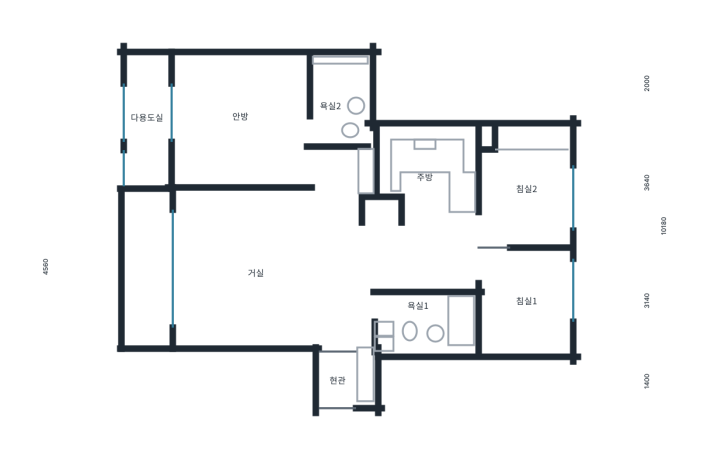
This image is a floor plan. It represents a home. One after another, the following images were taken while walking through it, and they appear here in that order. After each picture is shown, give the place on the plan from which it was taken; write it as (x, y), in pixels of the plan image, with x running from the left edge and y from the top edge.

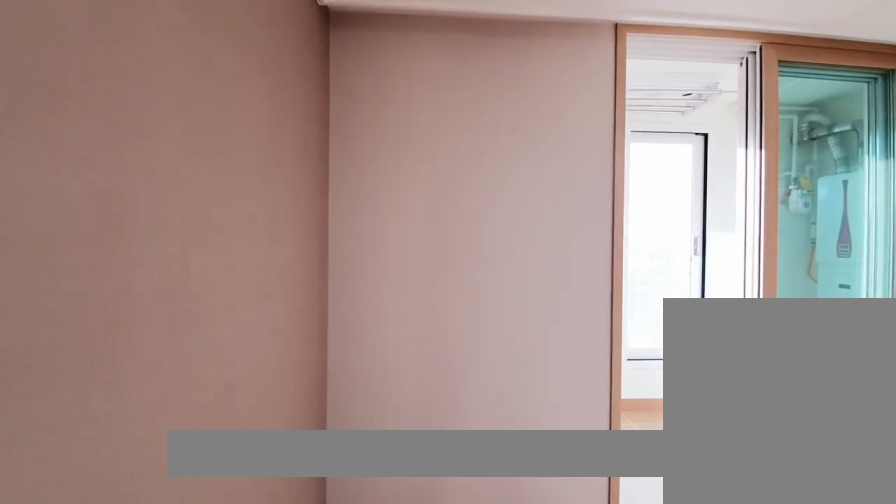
(230, 128)
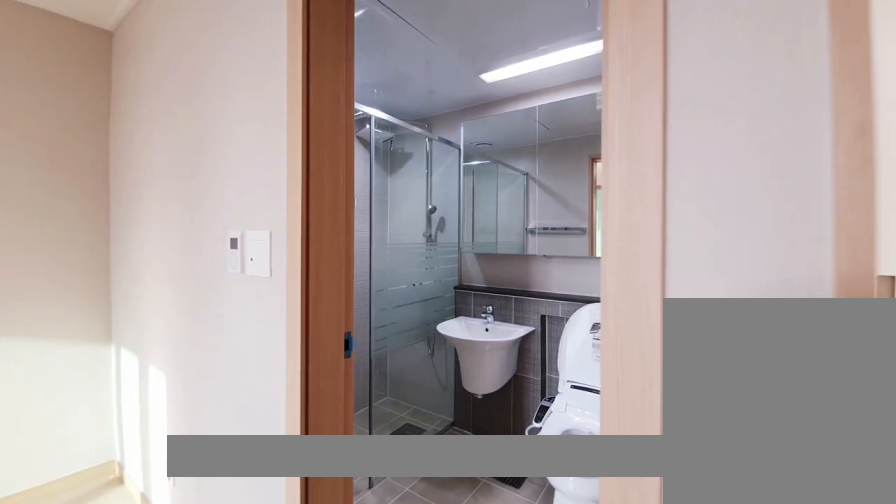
(322, 130)
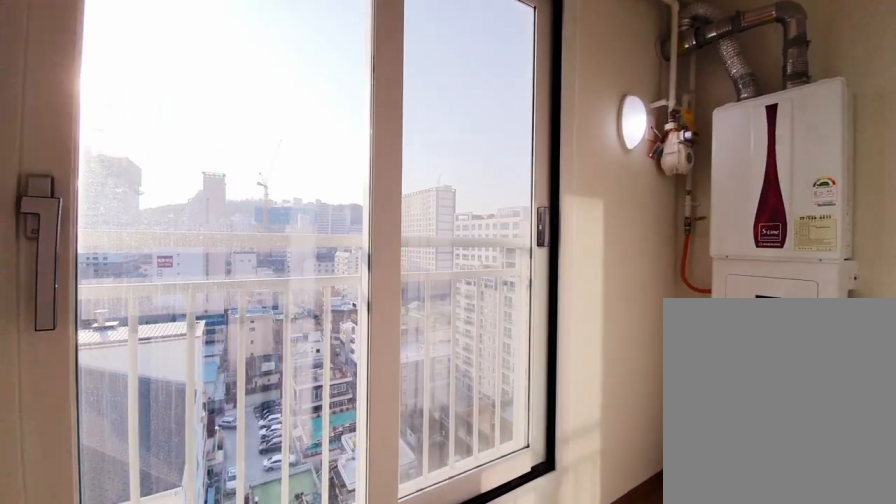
(165, 137)
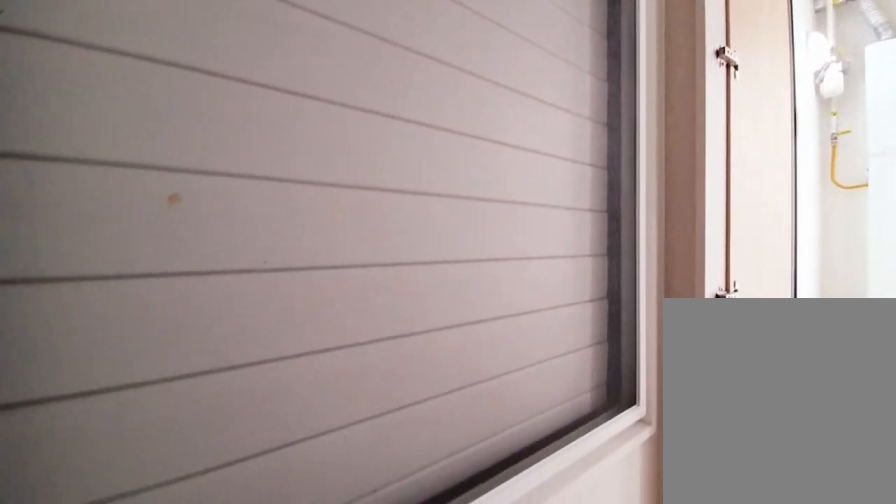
(165, 136)
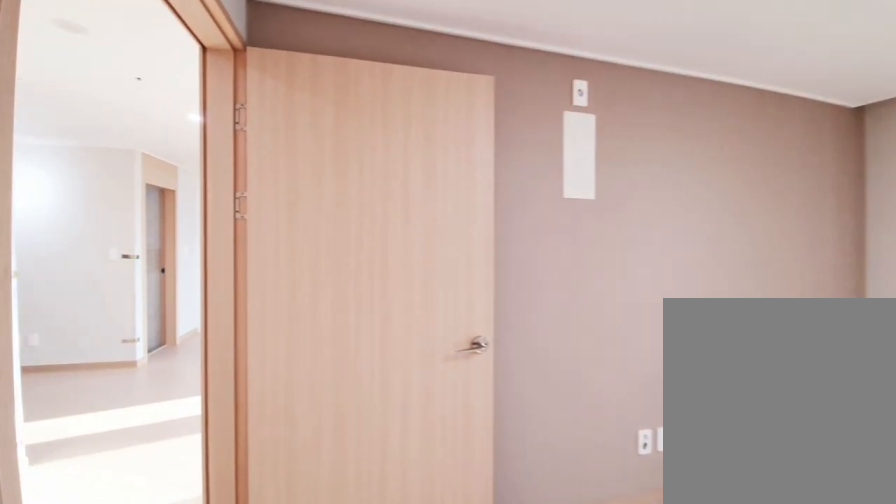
(231, 147)
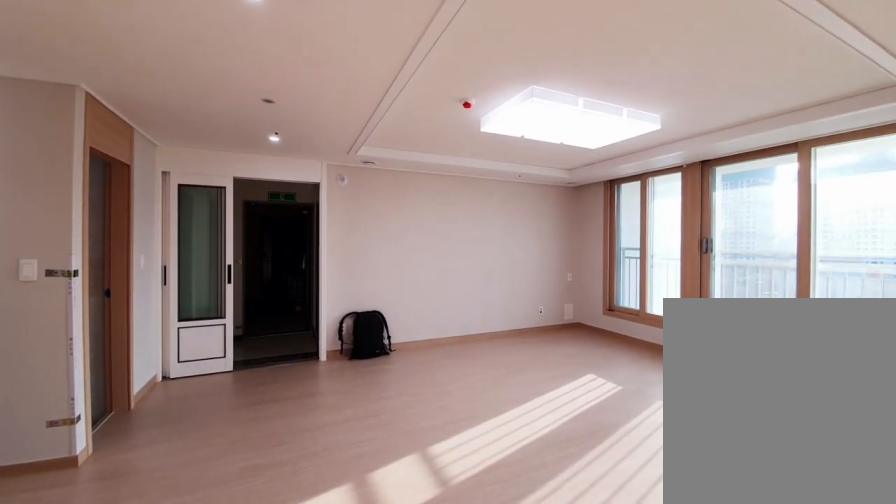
(333, 182)
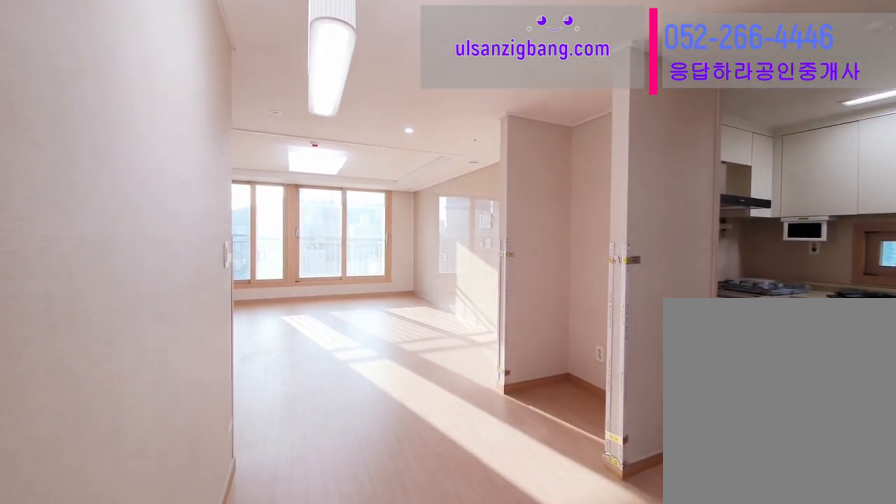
(449, 244)
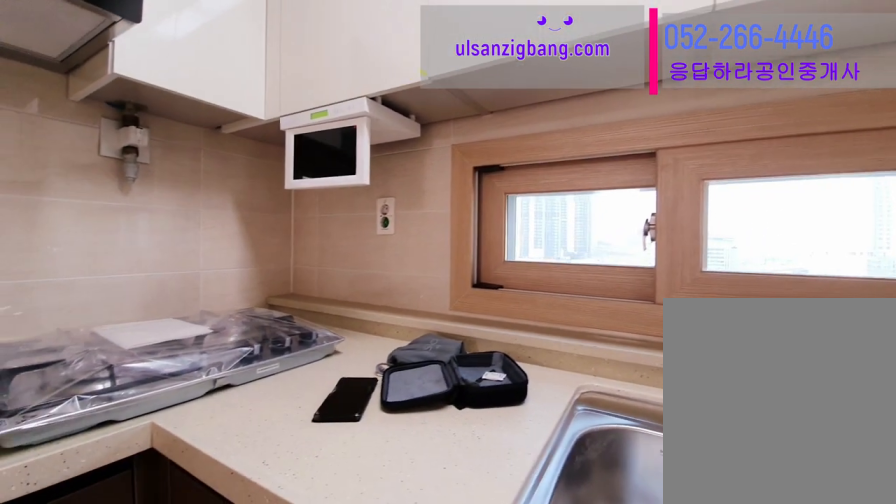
(430, 185)
